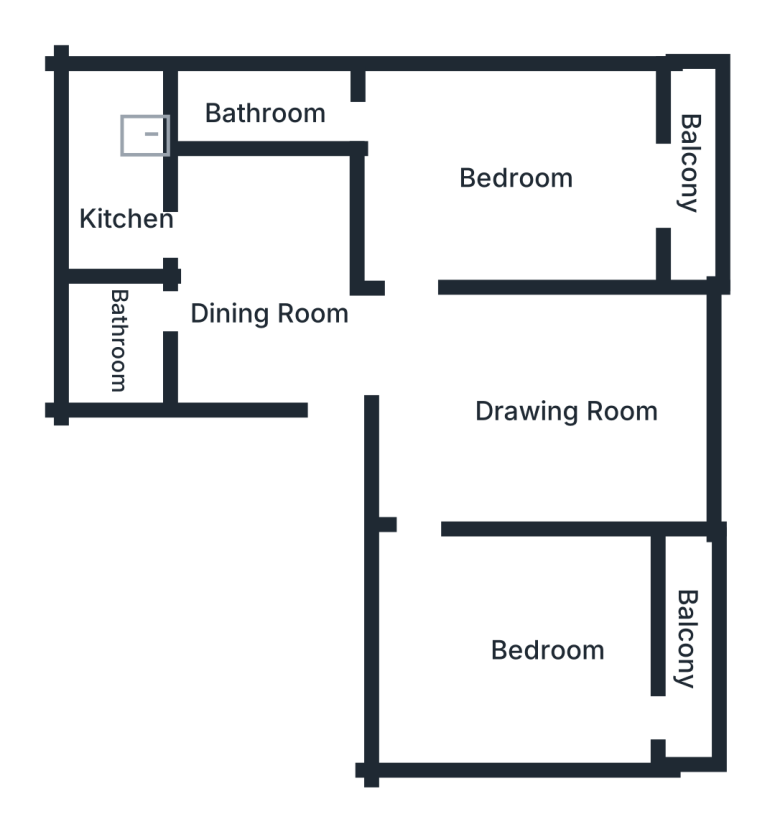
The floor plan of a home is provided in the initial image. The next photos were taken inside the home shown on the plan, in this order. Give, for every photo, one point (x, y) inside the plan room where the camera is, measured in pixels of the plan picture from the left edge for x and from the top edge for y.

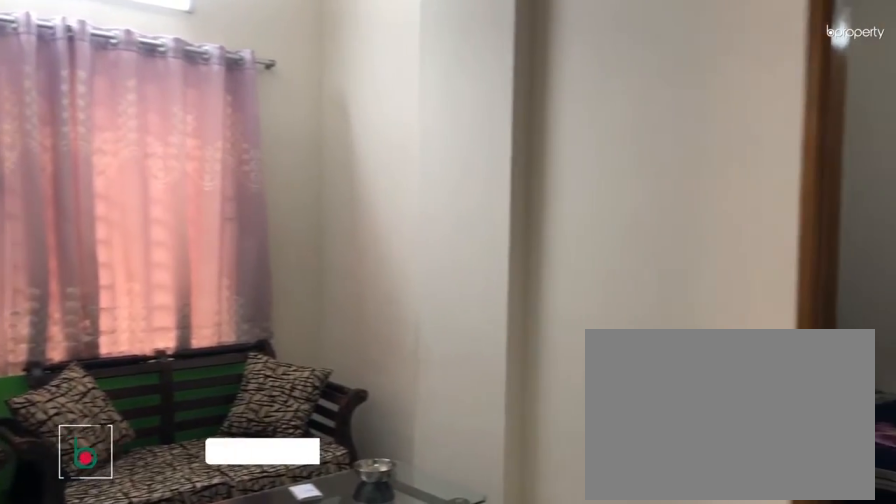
(575, 408)
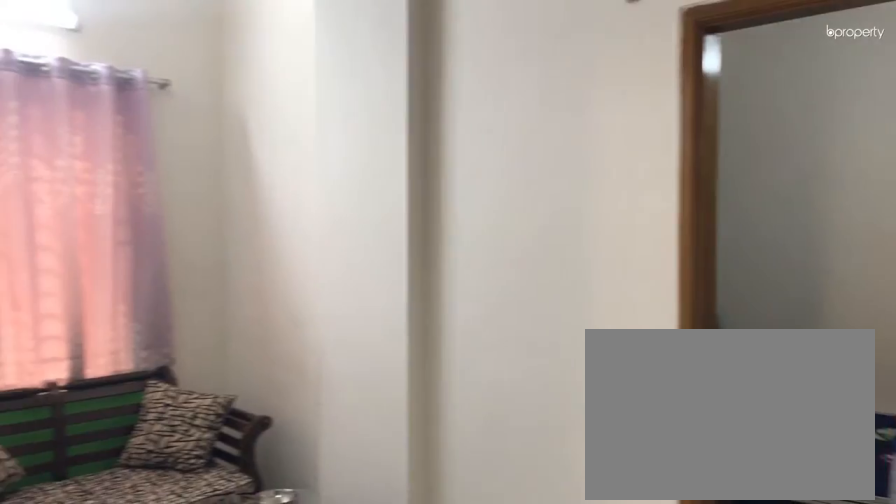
(575, 408)
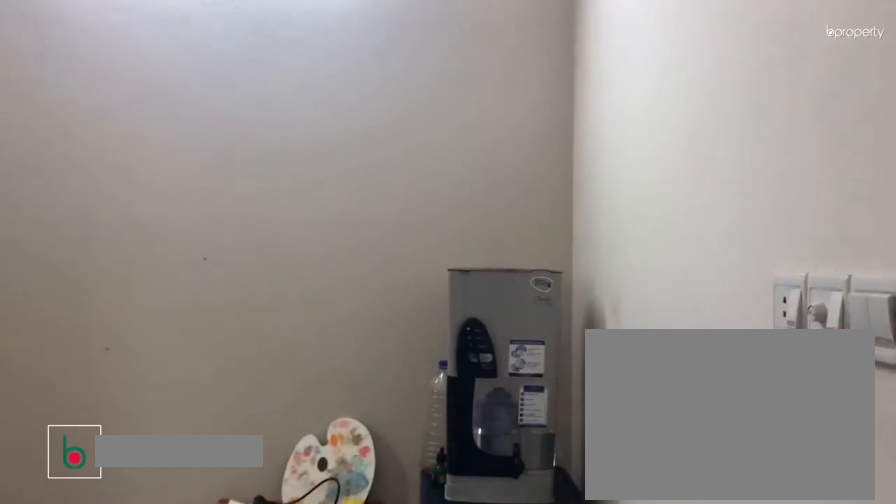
(272, 321)
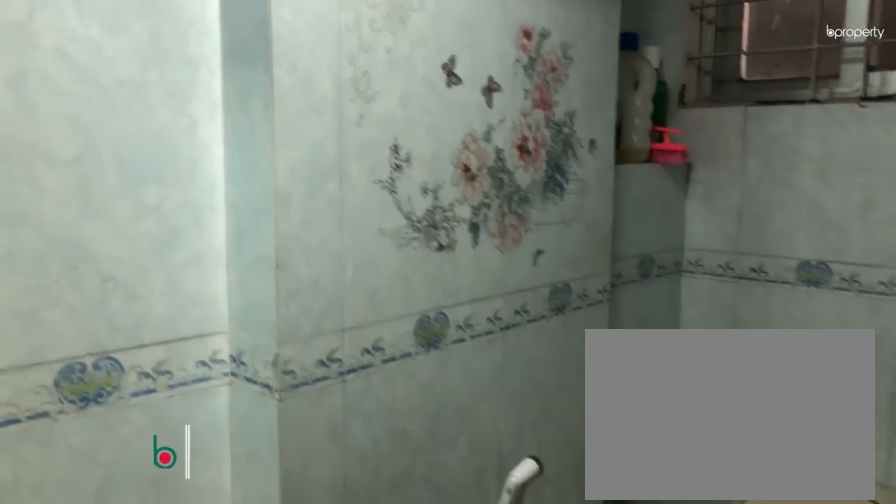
(120, 337)
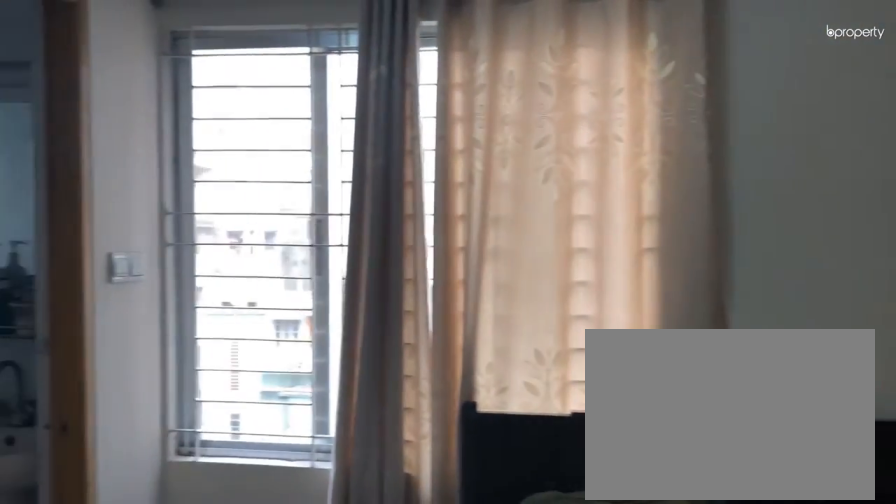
(523, 184)
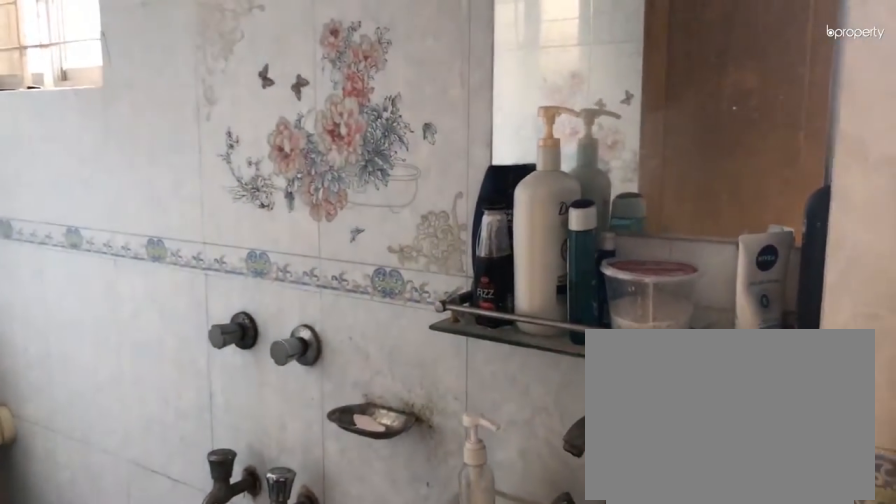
(256, 112)
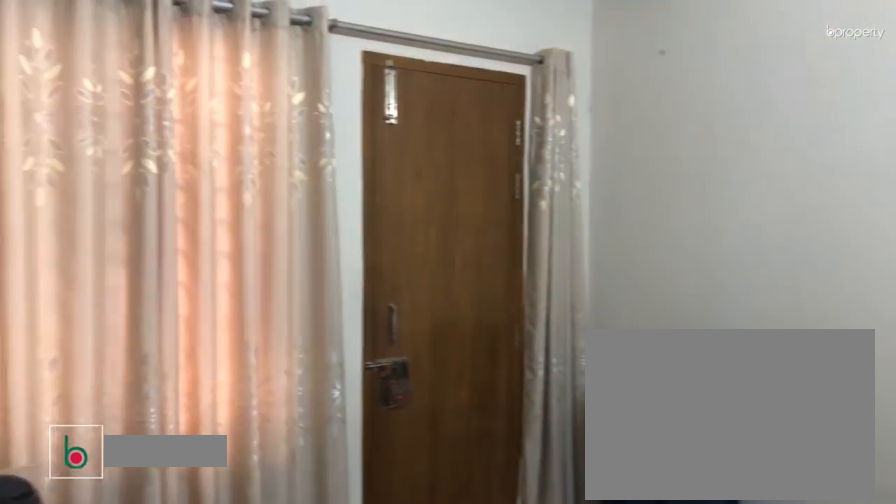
(551, 652)
